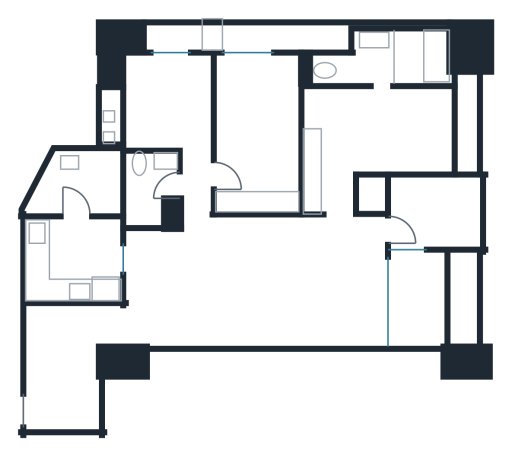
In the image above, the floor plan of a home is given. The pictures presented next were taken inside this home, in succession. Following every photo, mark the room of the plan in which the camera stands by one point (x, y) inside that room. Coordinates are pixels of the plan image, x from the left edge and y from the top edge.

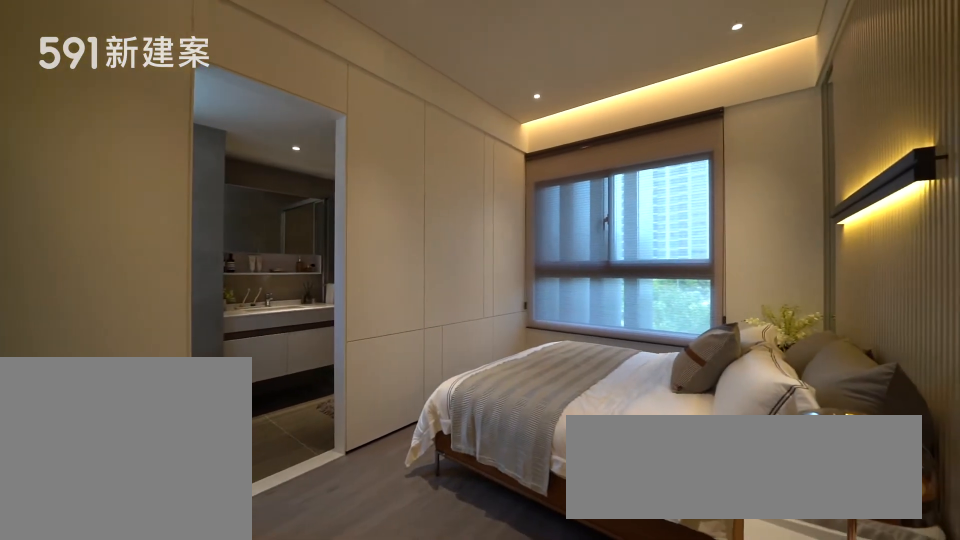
(374, 137)
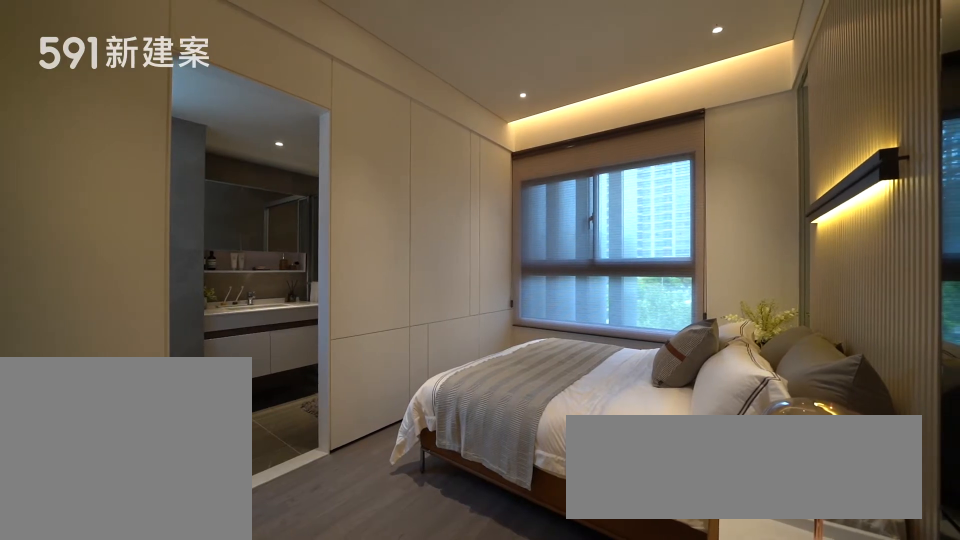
(374, 137)
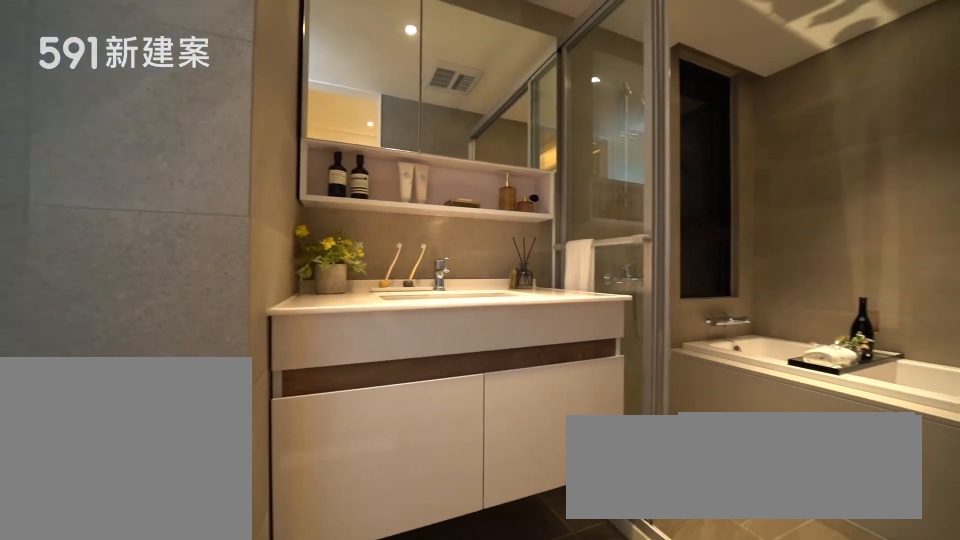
(384, 57)
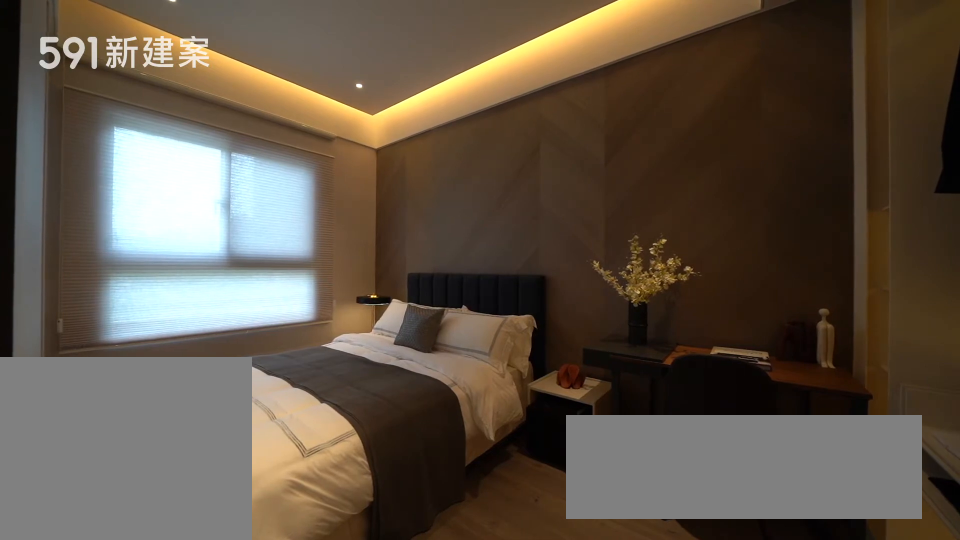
(259, 127)
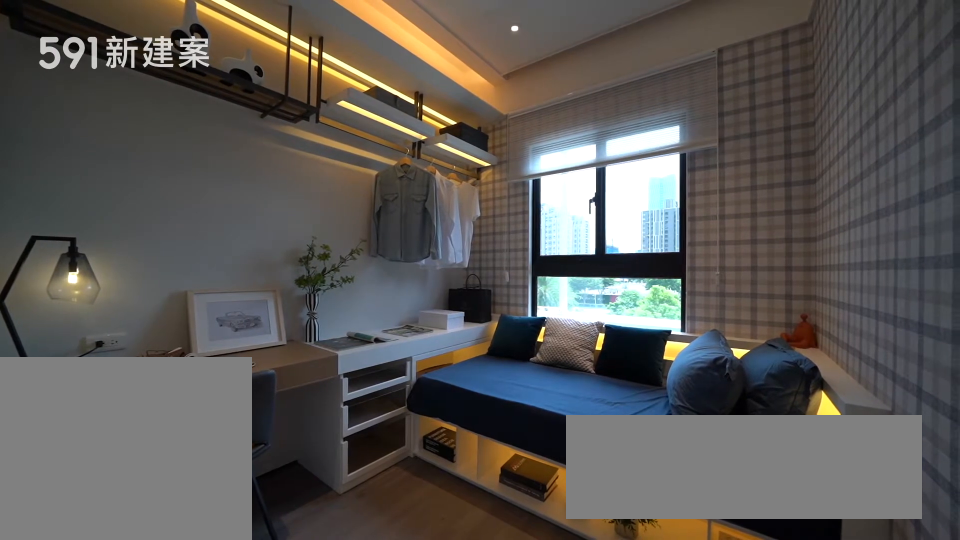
(170, 101)
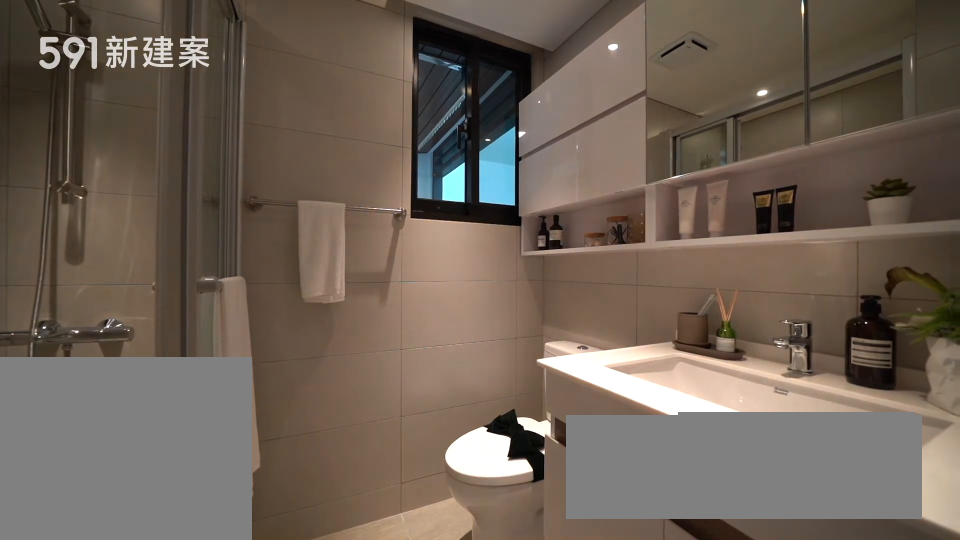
(151, 188)
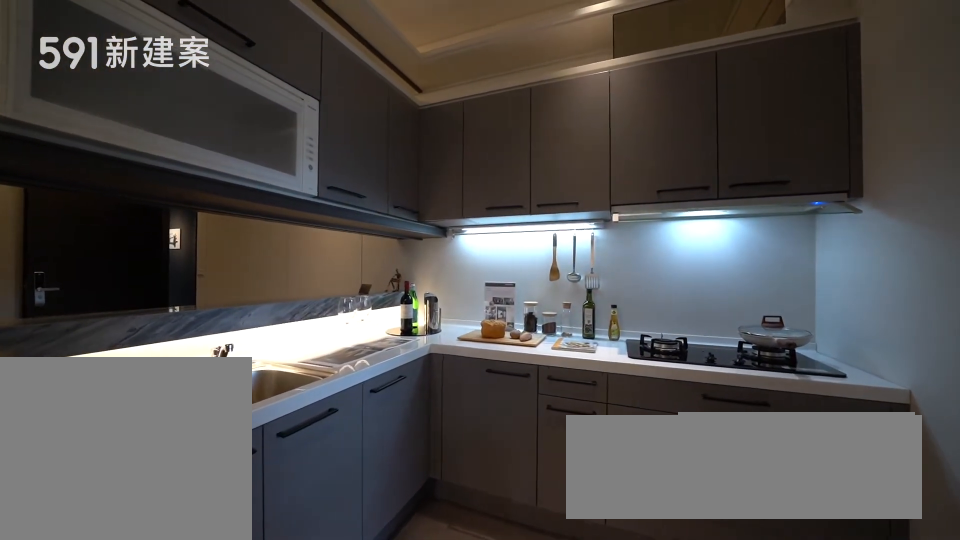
(74, 260)
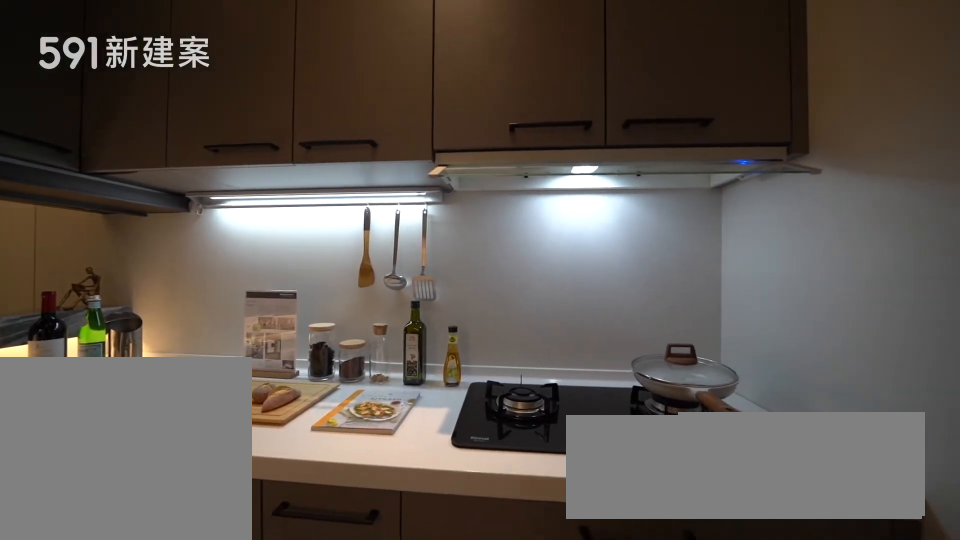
(74, 260)
